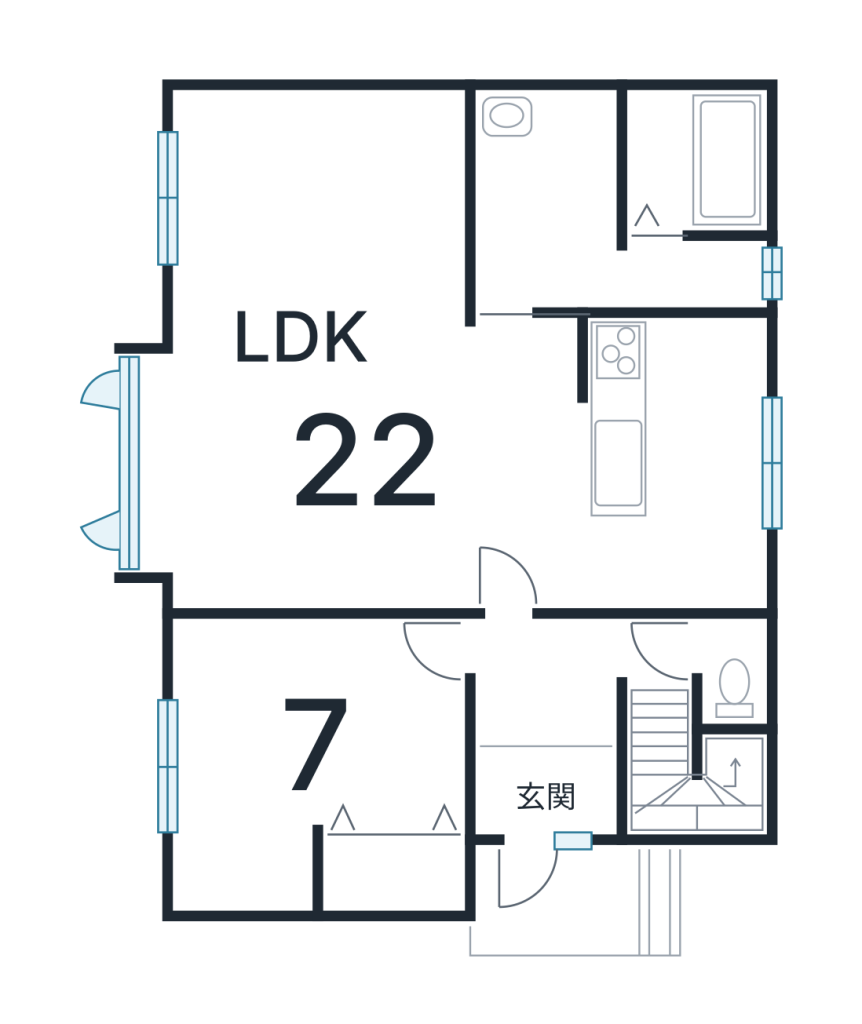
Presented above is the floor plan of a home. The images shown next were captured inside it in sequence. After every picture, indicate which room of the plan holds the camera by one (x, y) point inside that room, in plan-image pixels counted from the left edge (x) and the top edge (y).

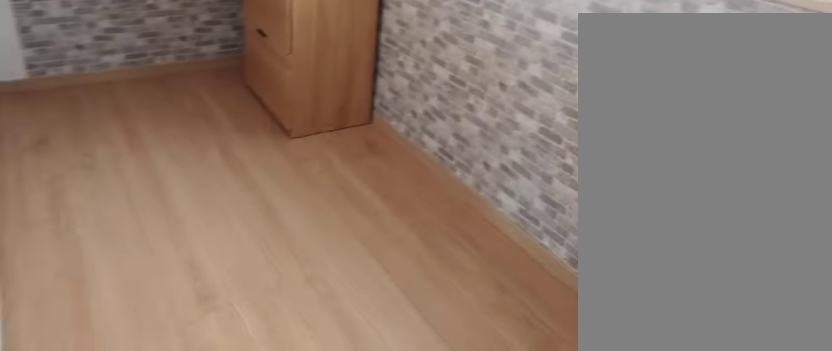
(689, 481)
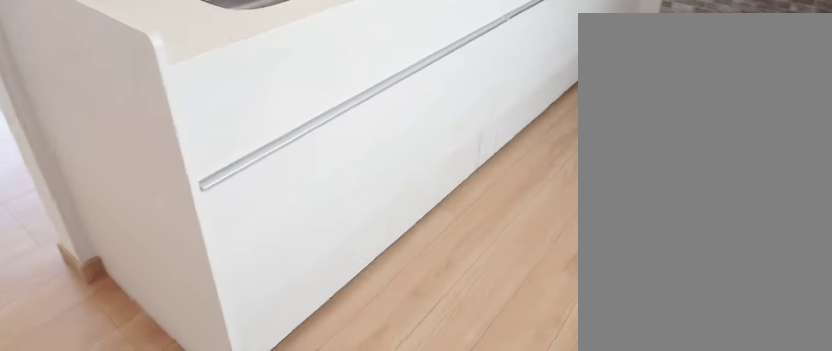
(689, 481)
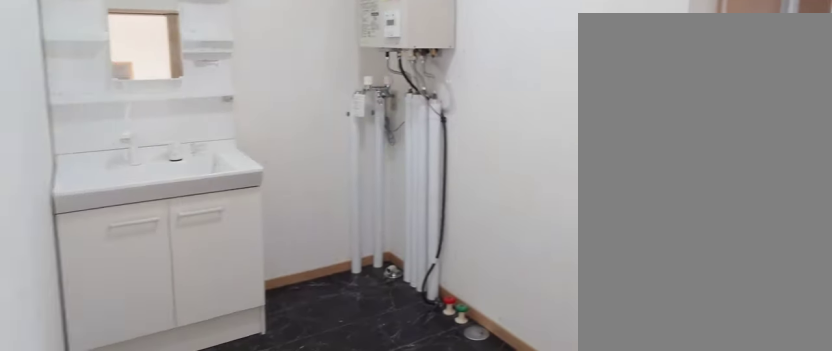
(543, 241)
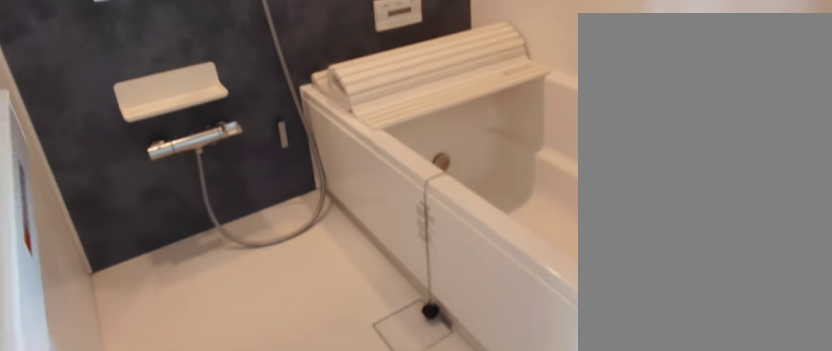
(698, 187)
